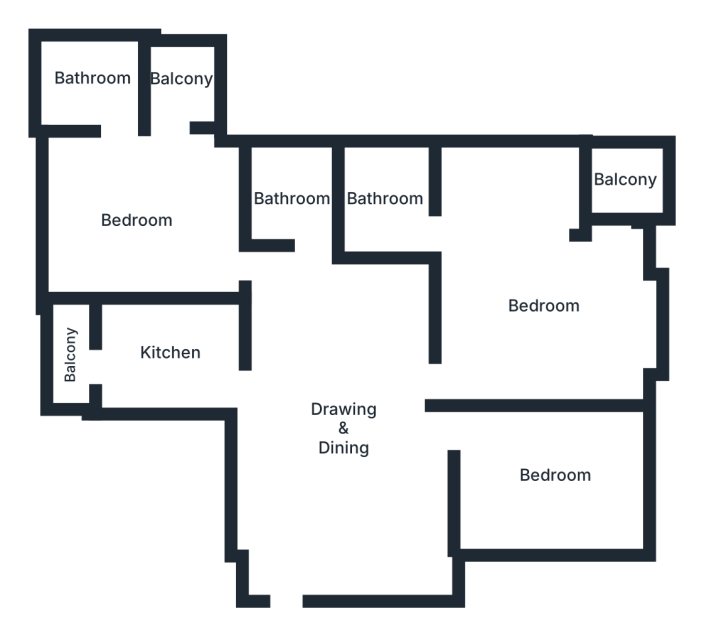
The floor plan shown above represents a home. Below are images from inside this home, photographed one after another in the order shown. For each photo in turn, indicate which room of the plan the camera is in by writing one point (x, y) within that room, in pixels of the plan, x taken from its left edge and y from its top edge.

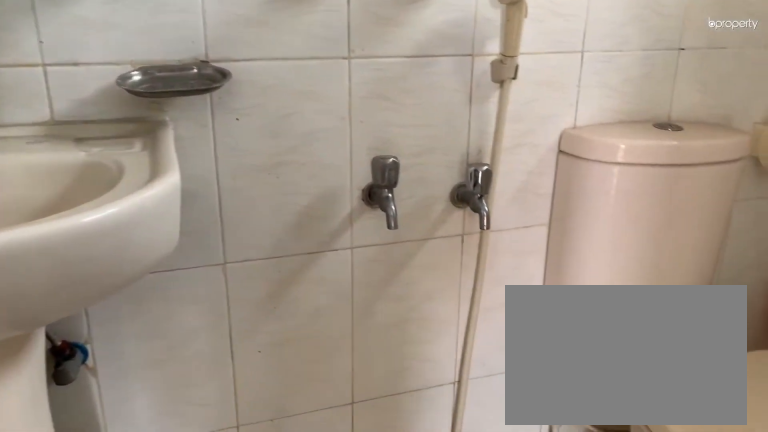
(388, 198)
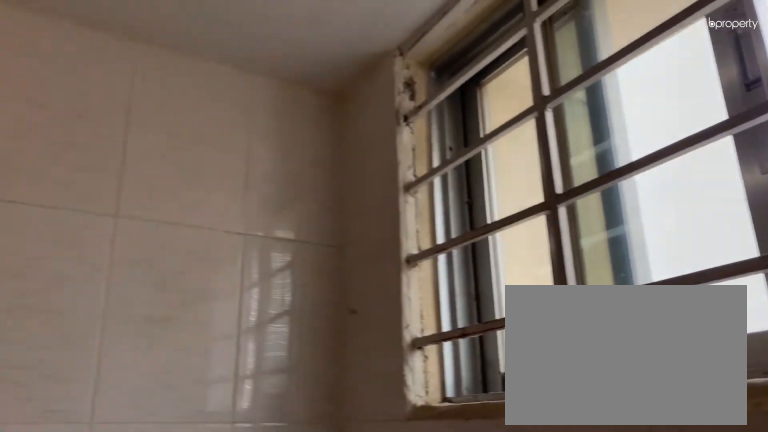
(388, 198)
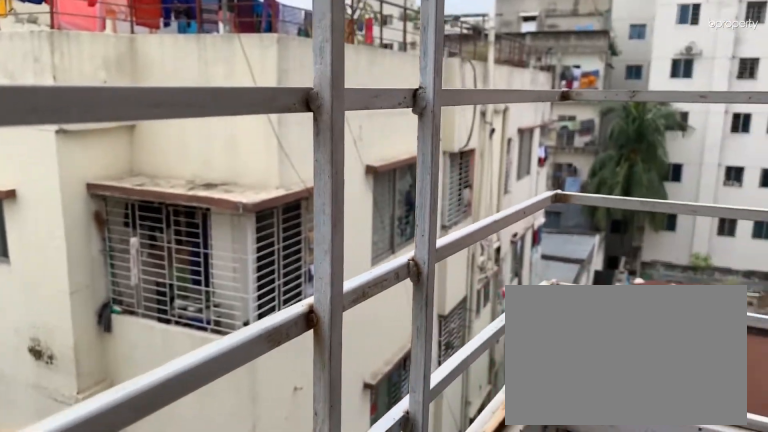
(623, 185)
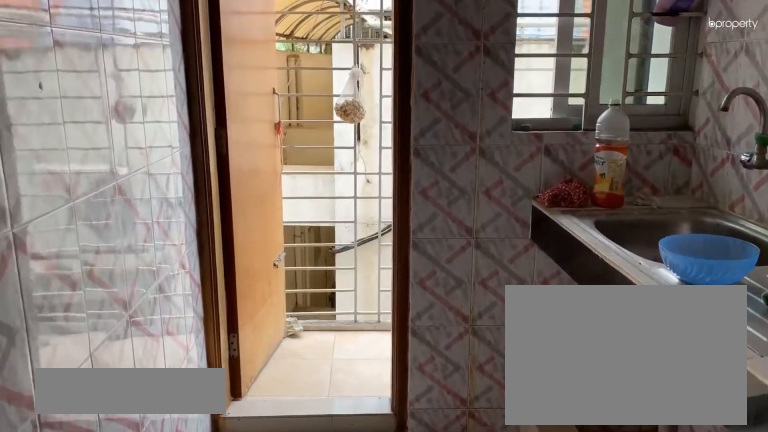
(168, 356)
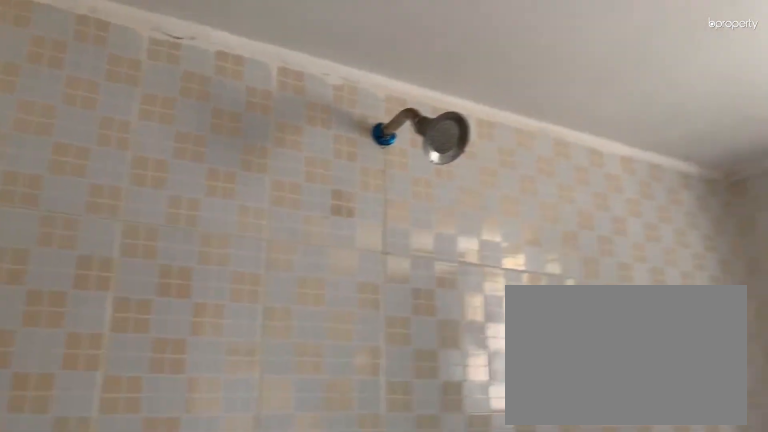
(305, 211)
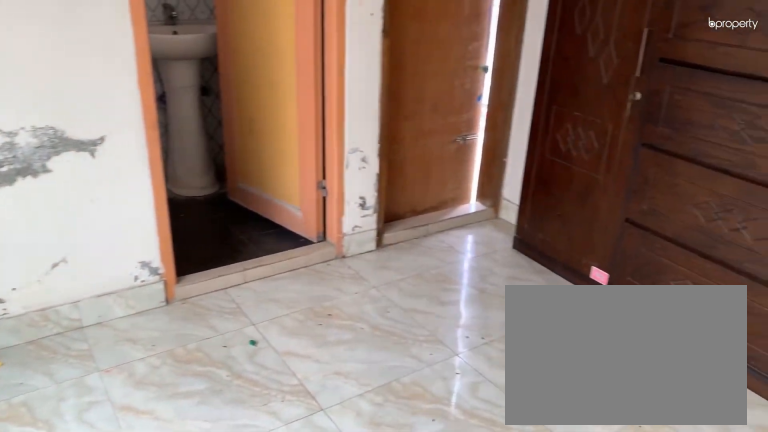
(139, 226)
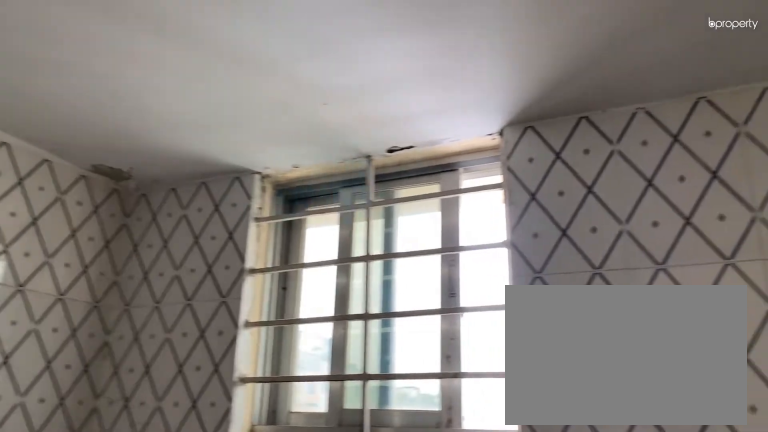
(93, 74)
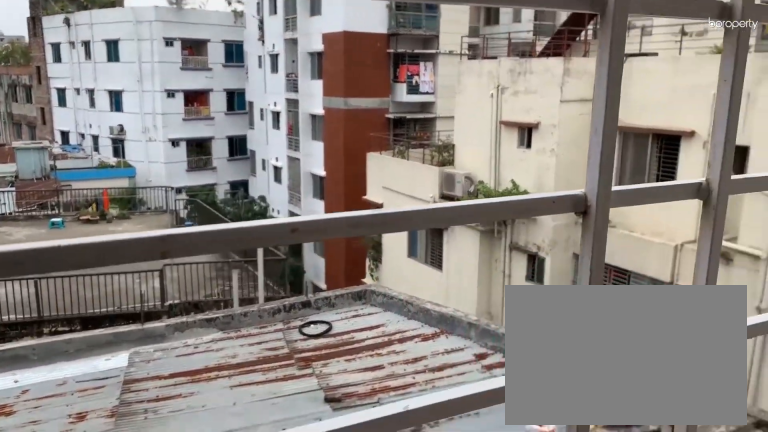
(174, 89)
